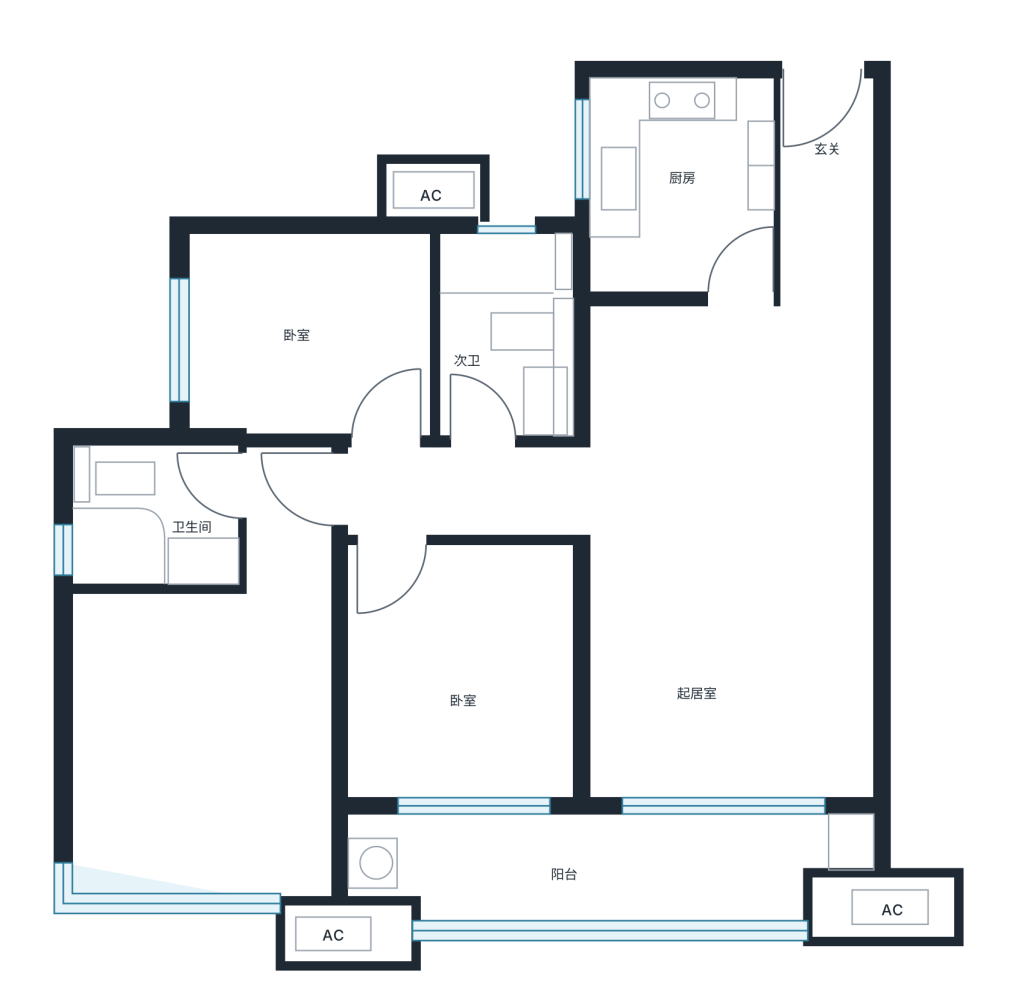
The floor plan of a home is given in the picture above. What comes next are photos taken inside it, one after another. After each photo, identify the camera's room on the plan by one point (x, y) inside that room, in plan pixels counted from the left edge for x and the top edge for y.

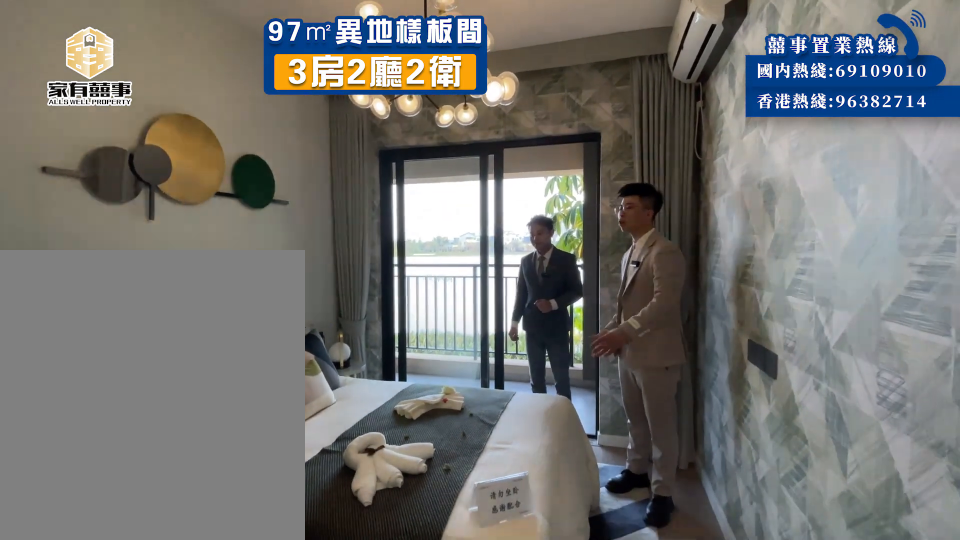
(380, 757)
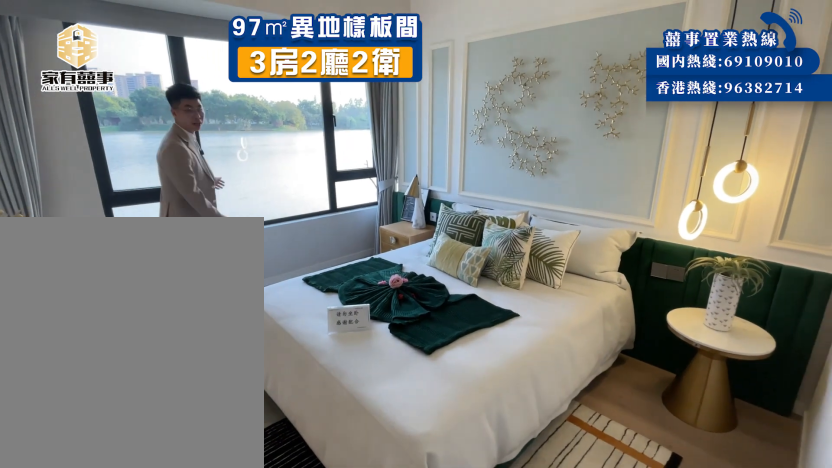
(288, 861)
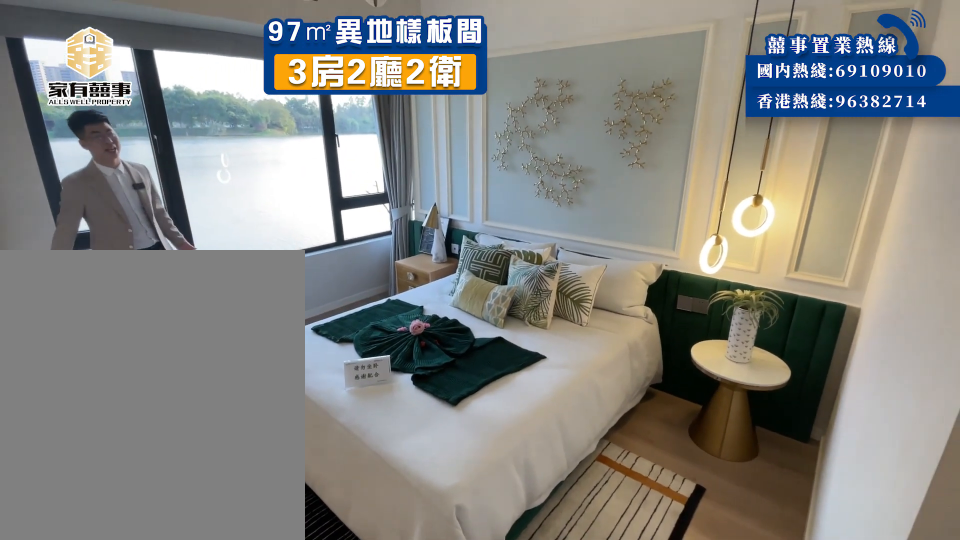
(273, 874)
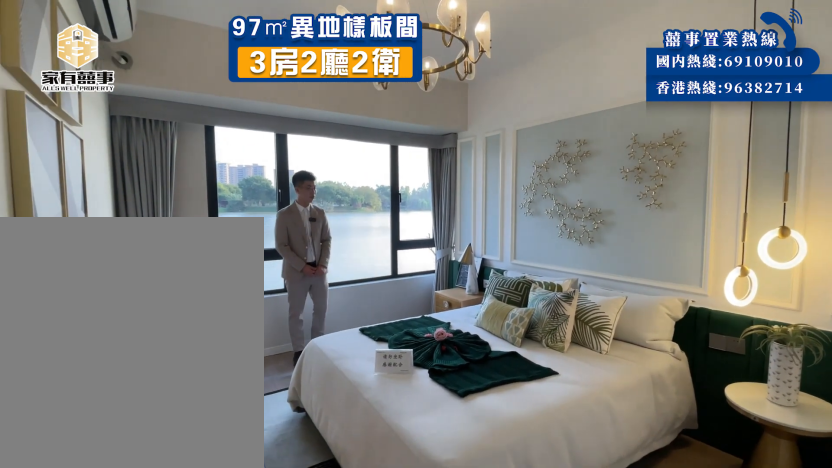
(202, 857)
